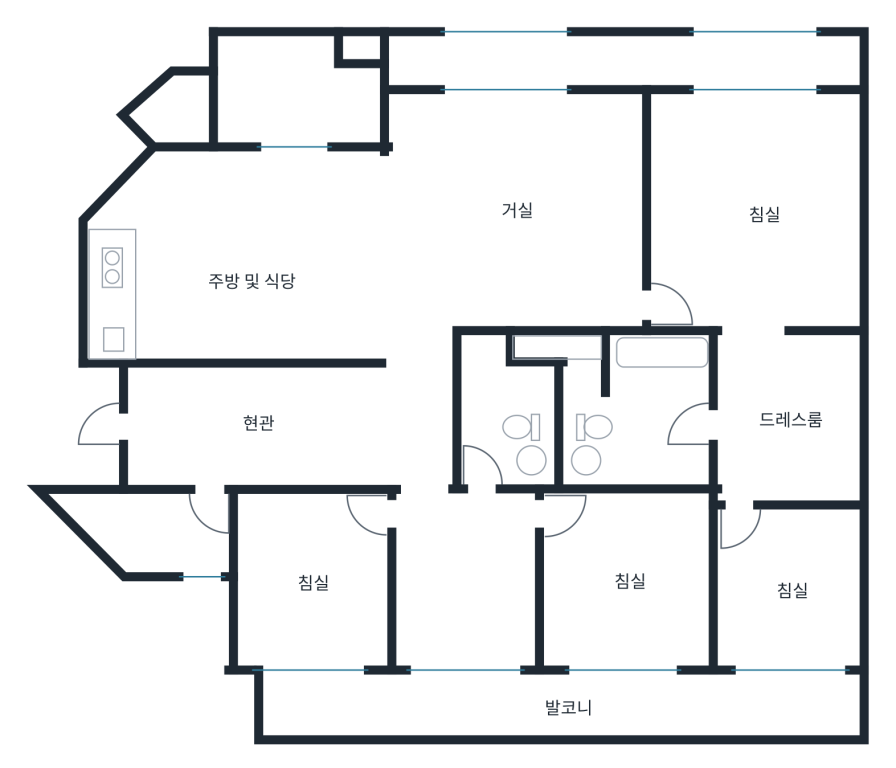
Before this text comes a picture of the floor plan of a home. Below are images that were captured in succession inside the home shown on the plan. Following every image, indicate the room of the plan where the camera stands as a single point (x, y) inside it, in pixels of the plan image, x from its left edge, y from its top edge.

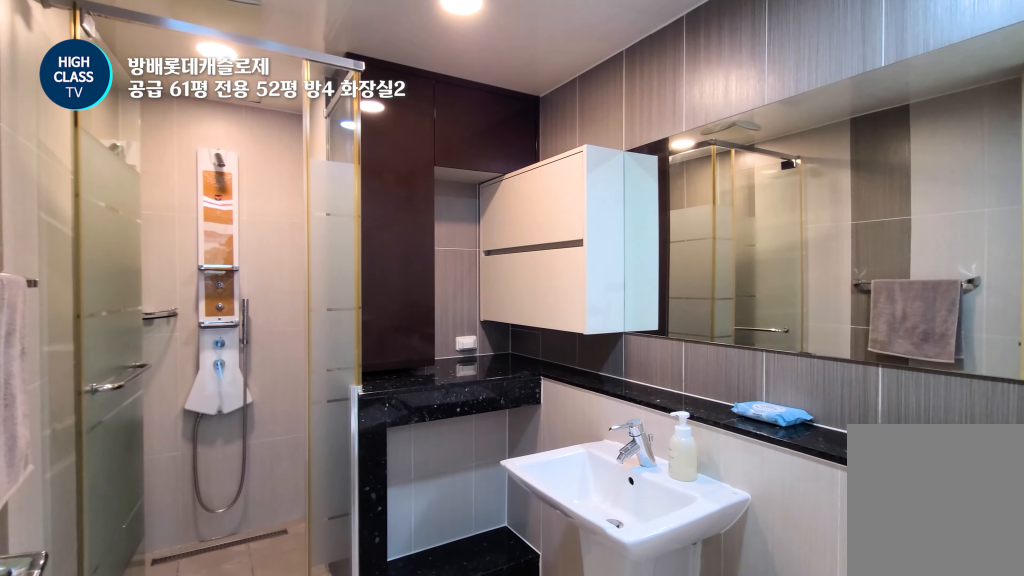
(504, 410)
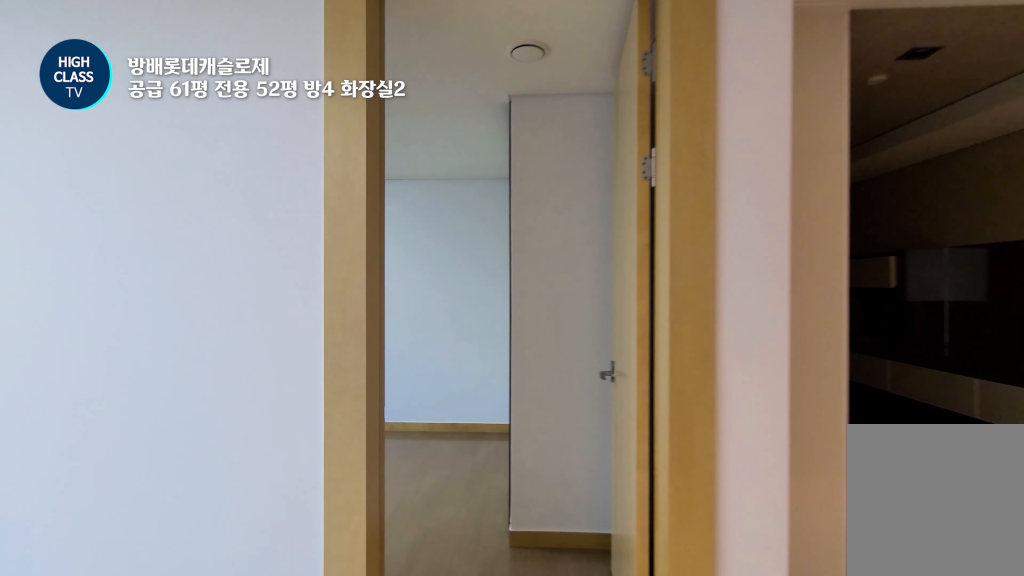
(466, 594)
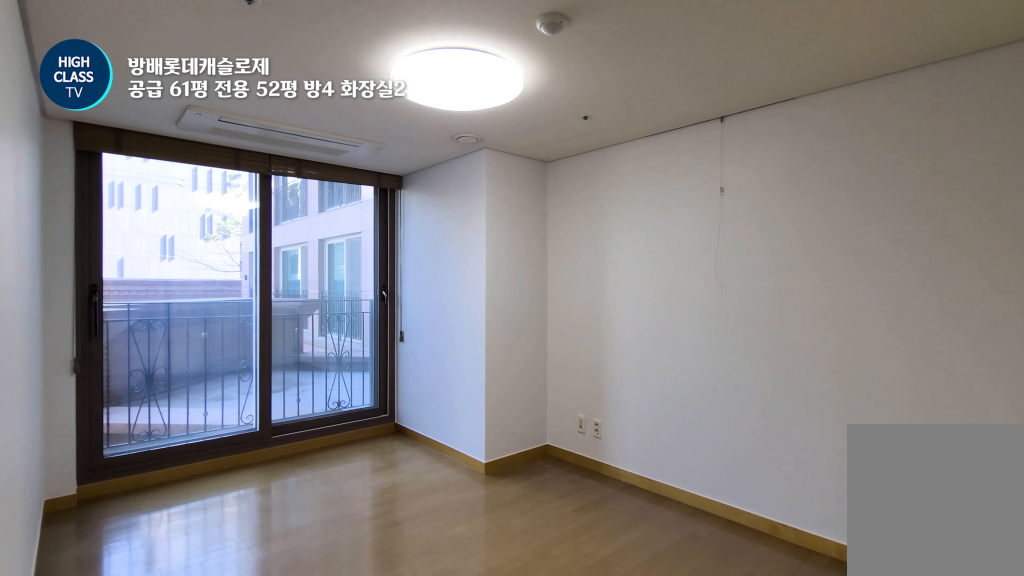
(316, 609)
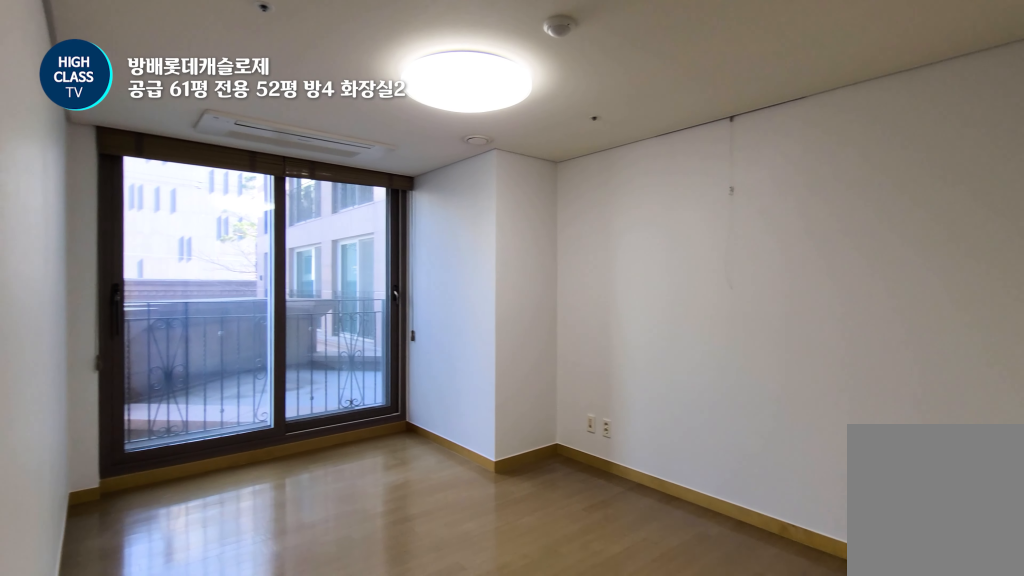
(316, 609)
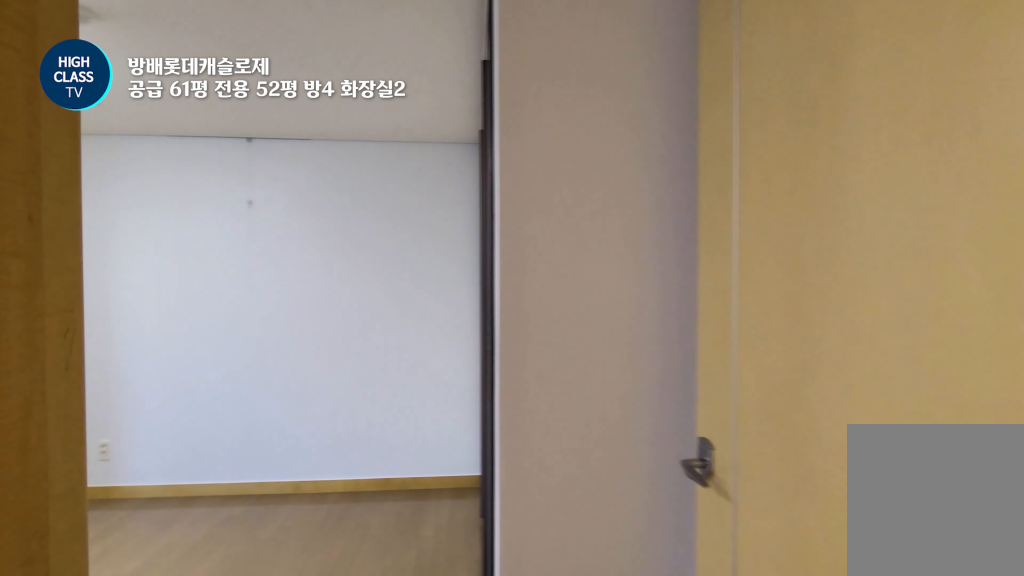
(465, 582)
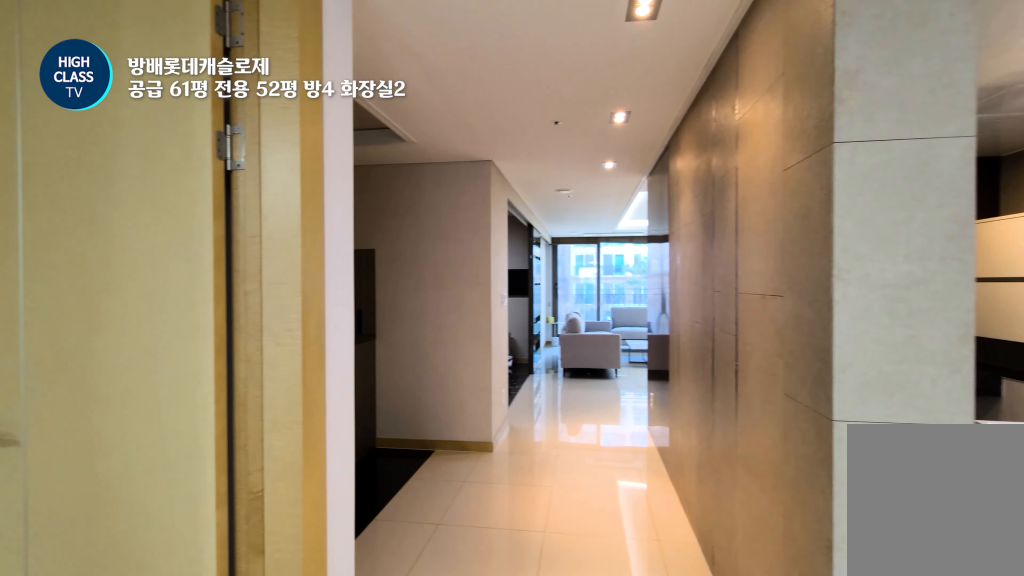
(465, 582)
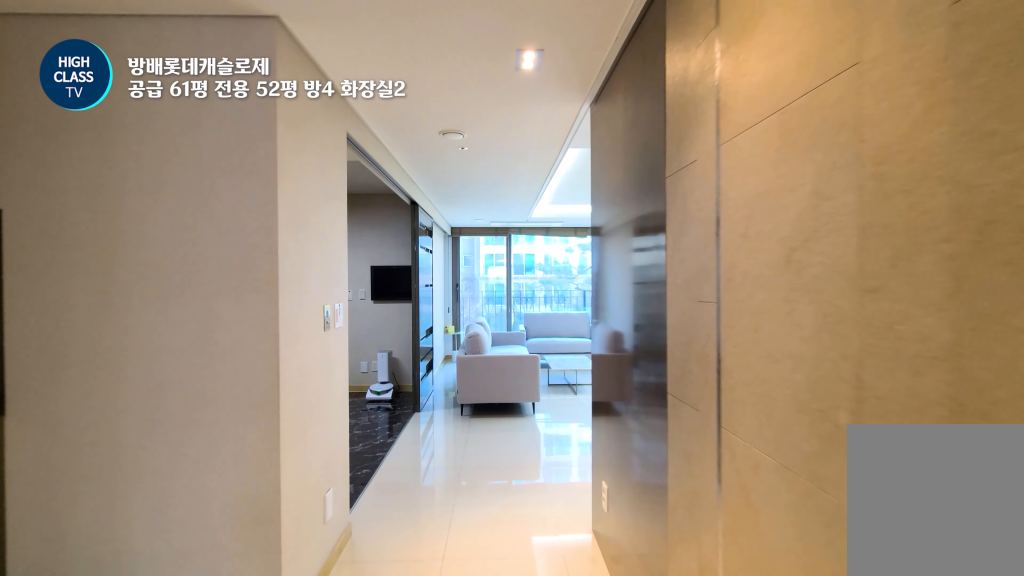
(419, 407)
